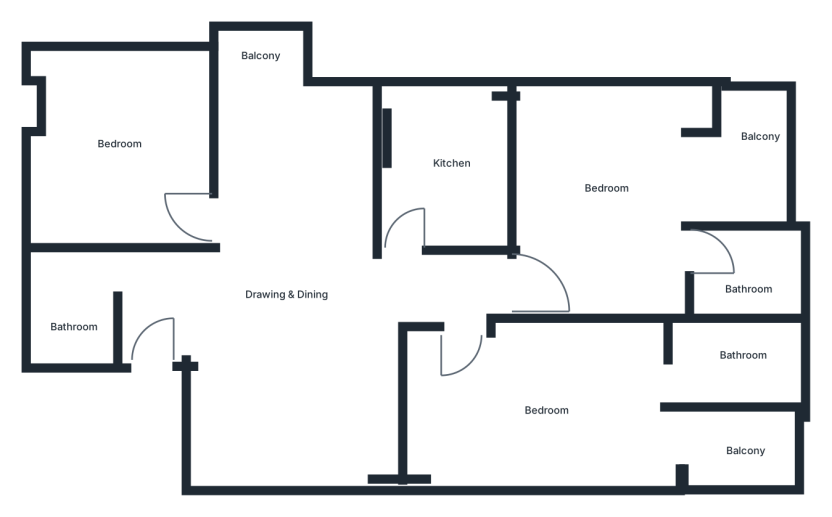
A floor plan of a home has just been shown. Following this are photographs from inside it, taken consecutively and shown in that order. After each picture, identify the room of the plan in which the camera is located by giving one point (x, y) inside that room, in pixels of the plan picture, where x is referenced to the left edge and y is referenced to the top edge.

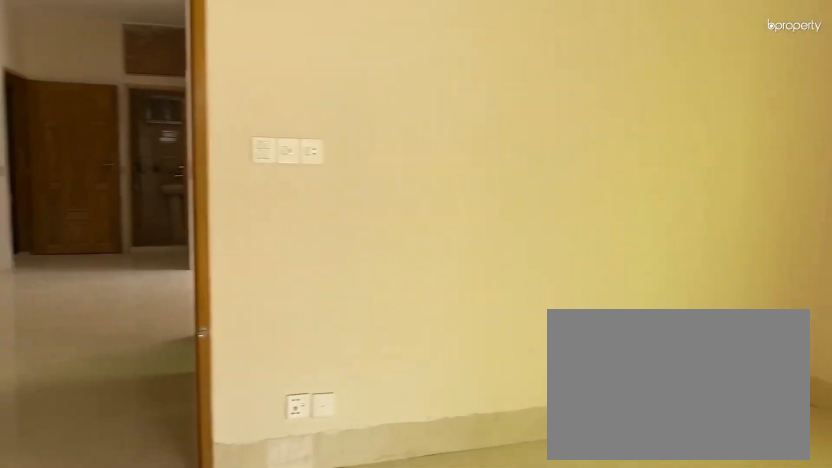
(621, 212)
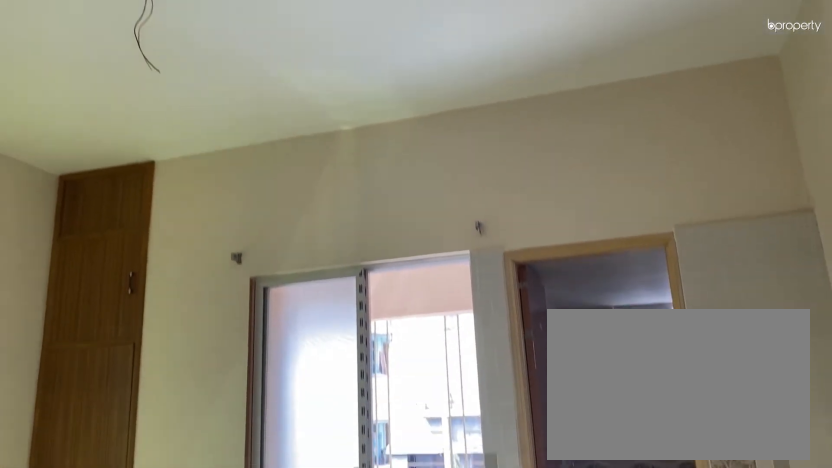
(621, 212)
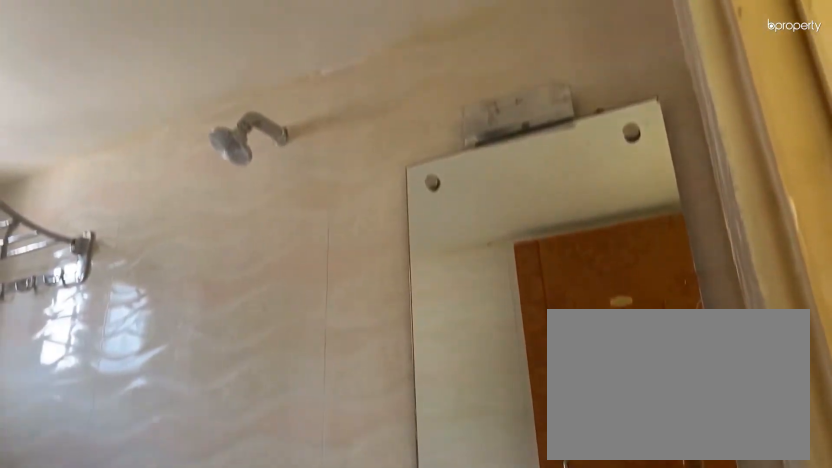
(742, 274)
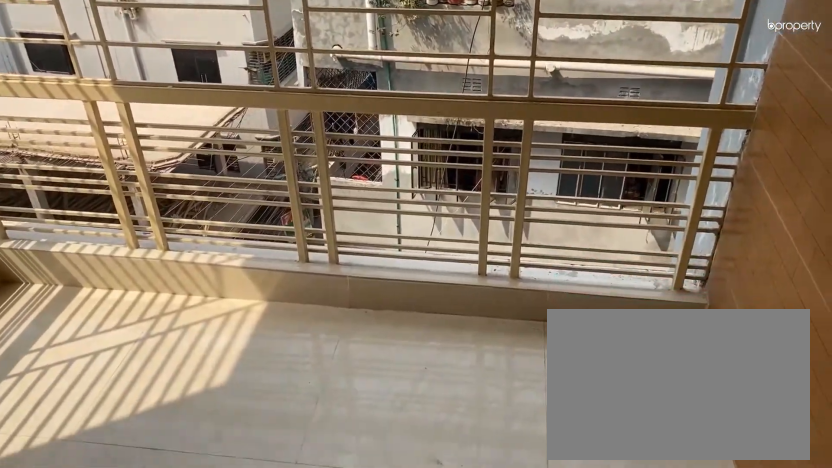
(748, 169)
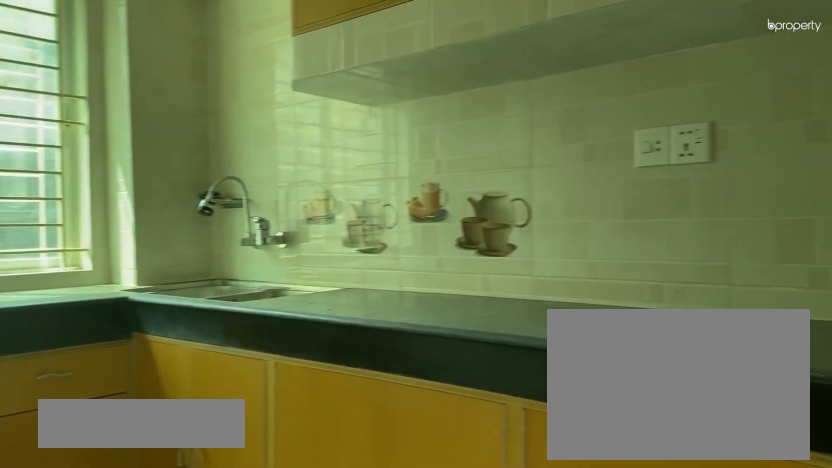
(447, 173)
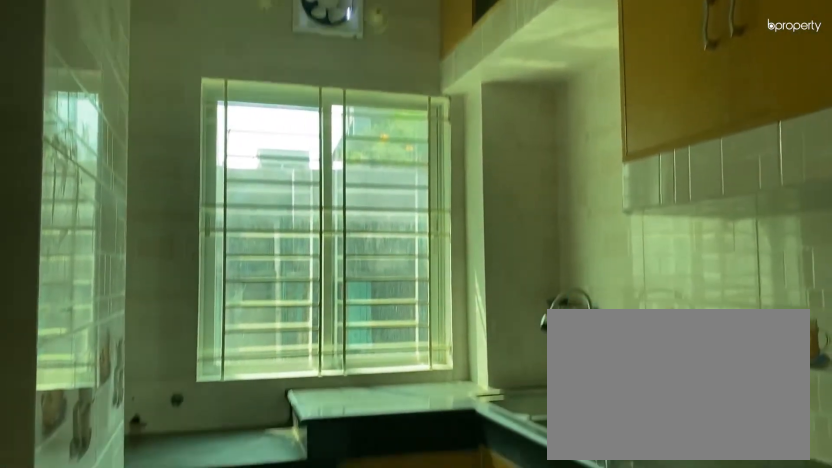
(447, 173)
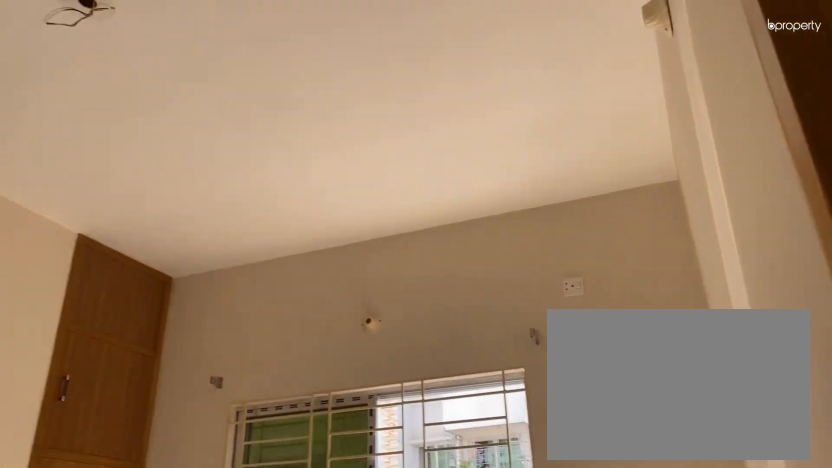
(121, 149)
